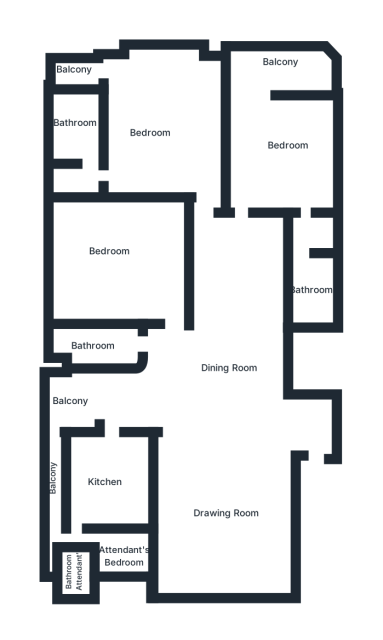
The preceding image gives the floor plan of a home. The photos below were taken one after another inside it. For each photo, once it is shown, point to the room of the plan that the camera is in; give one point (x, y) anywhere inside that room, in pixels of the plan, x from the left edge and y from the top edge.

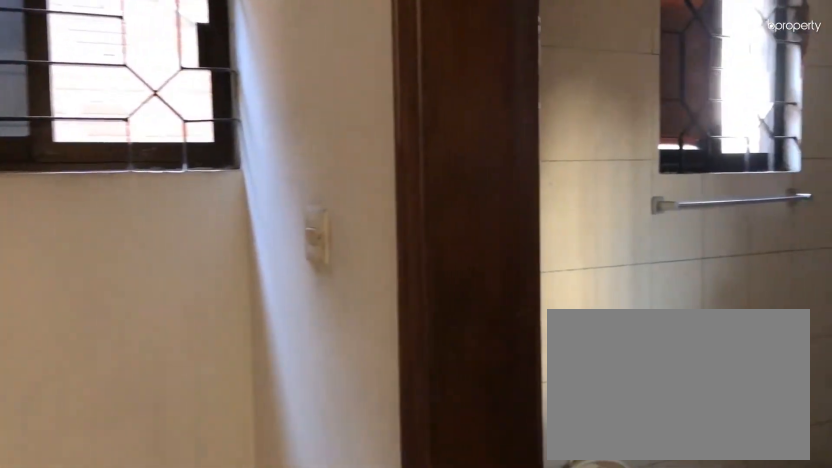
(85, 127)
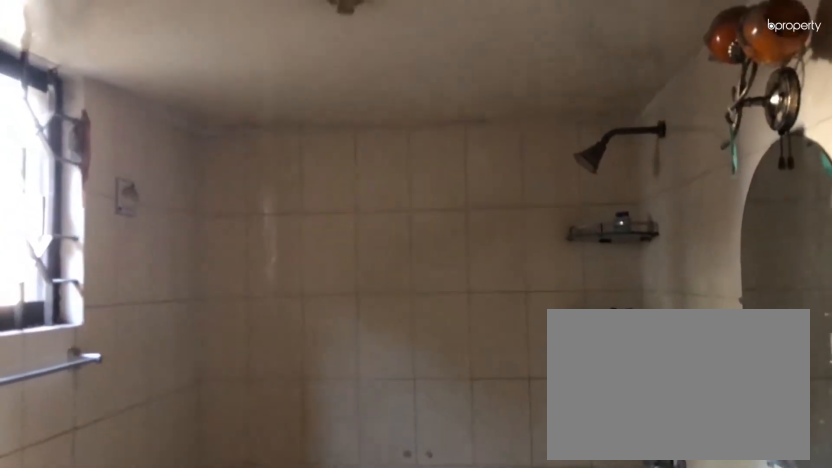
(85, 127)
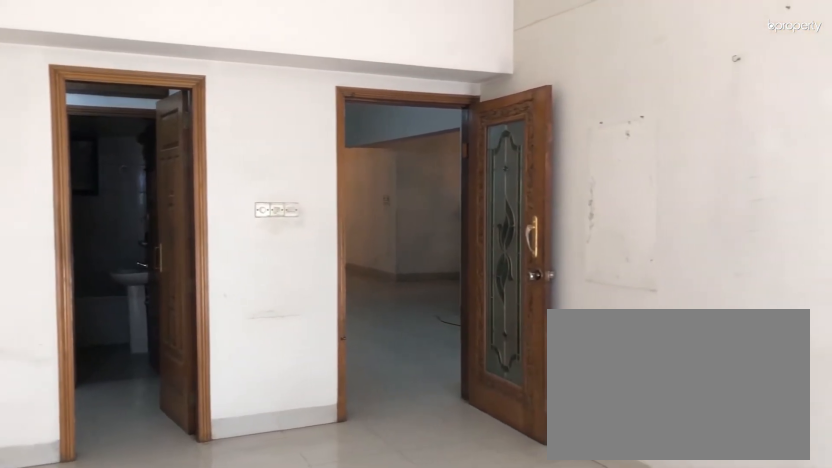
(282, 130)
